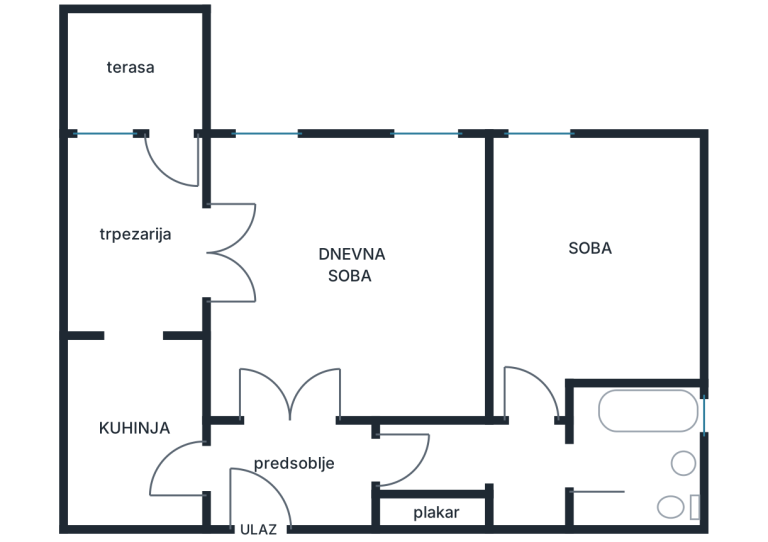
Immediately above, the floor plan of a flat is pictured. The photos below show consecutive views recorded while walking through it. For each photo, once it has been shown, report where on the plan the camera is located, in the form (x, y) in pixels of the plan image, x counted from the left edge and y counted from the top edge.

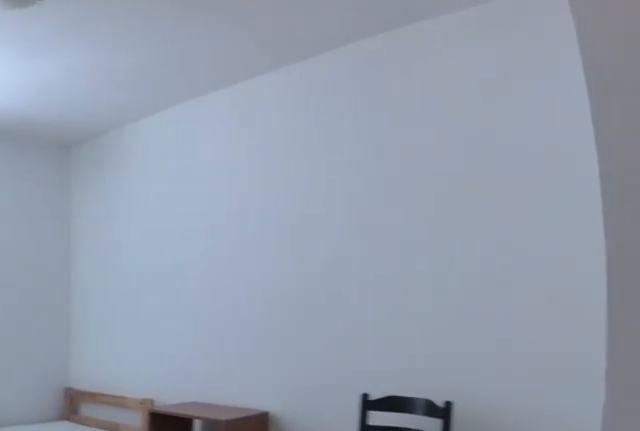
(530, 409)
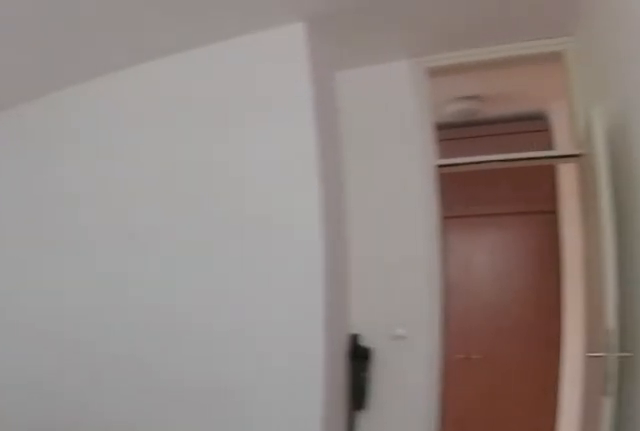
(521, 184)
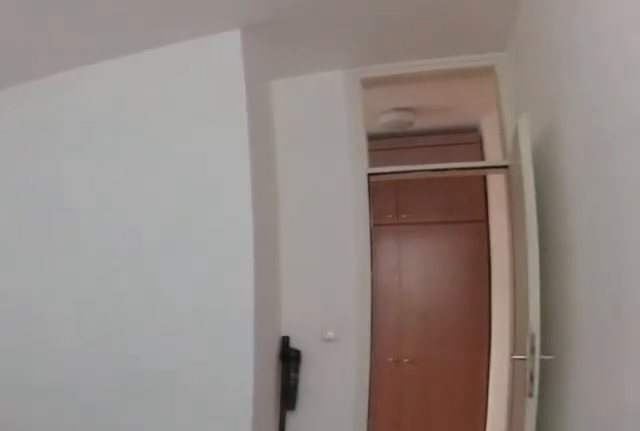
(526, 181)
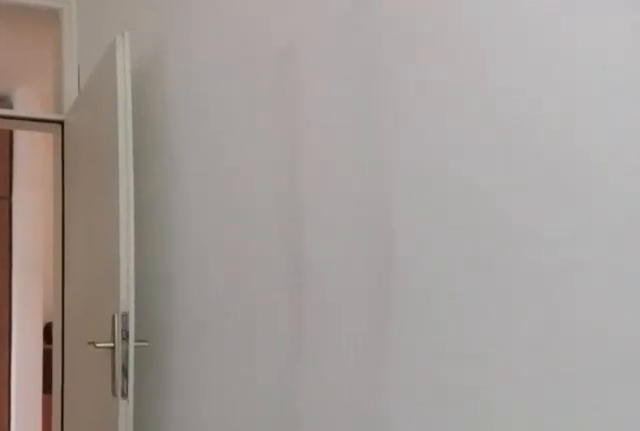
(531, 262)
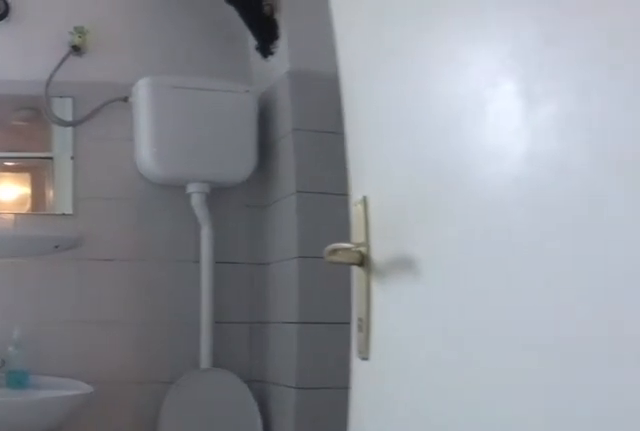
(555, 452)
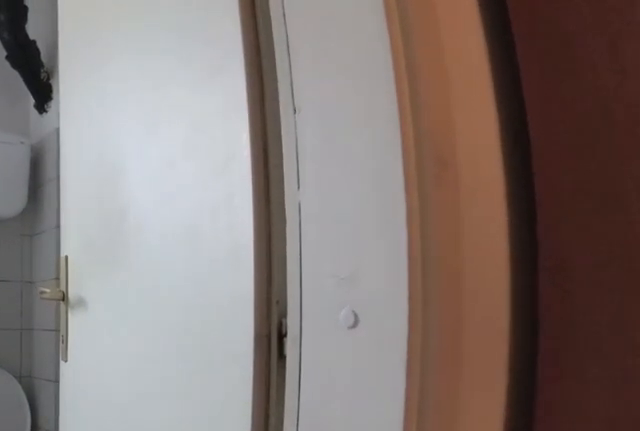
(548, 432)
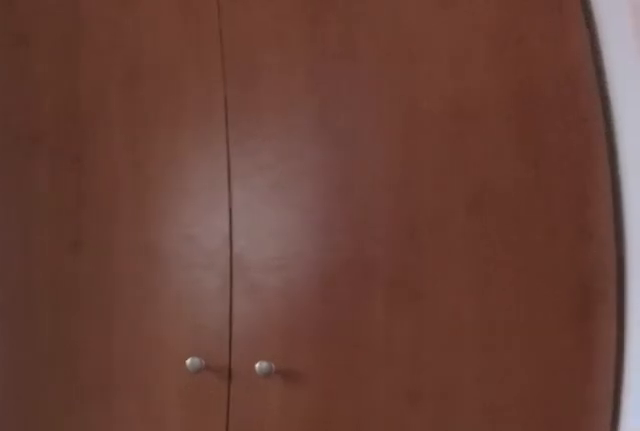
(541, 413)
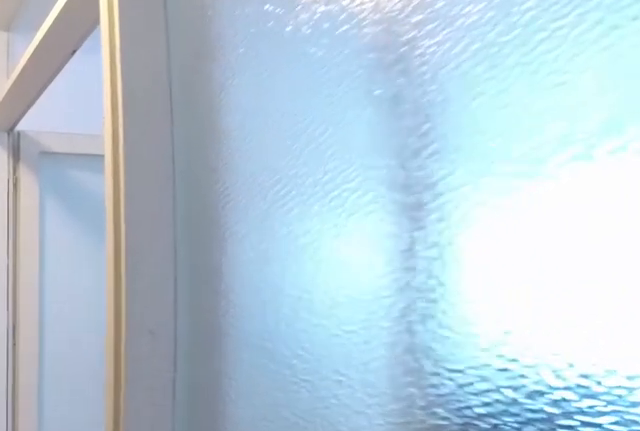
(387, 451)
